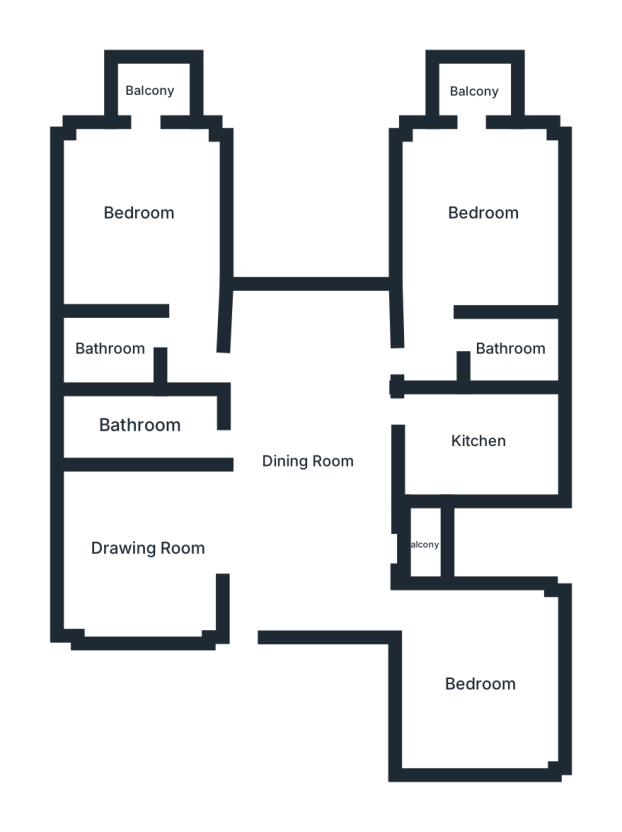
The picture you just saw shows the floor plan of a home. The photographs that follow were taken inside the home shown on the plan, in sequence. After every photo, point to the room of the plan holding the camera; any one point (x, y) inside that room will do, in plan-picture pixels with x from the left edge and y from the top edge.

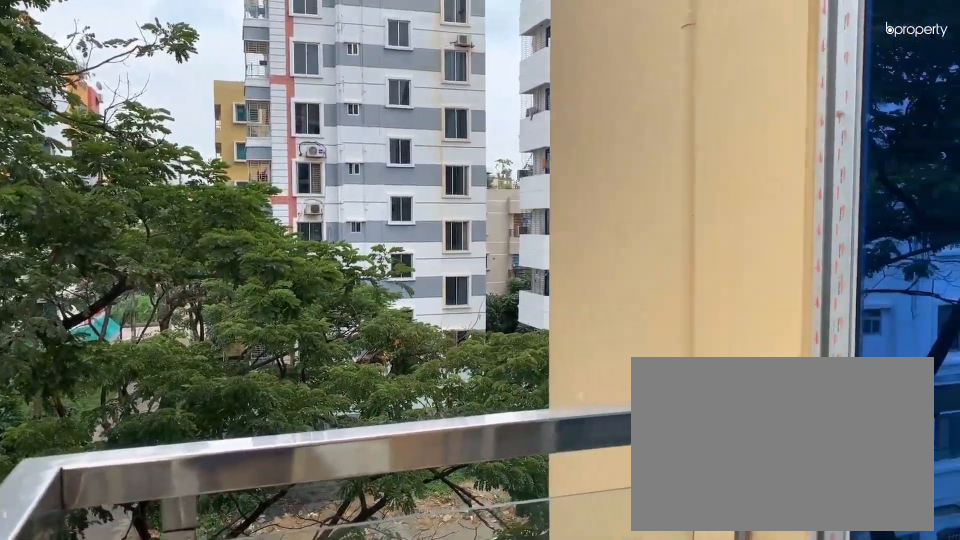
(474, 89)
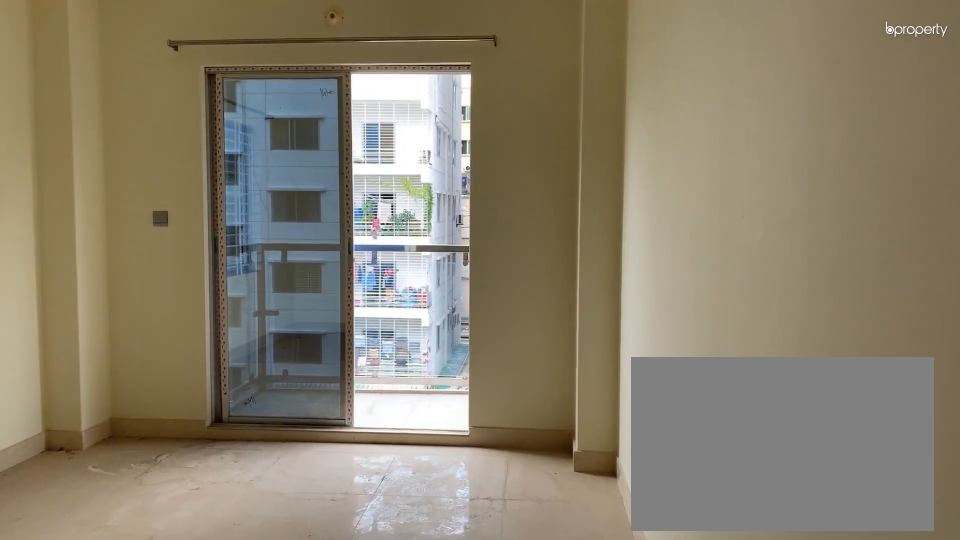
(141, 213)
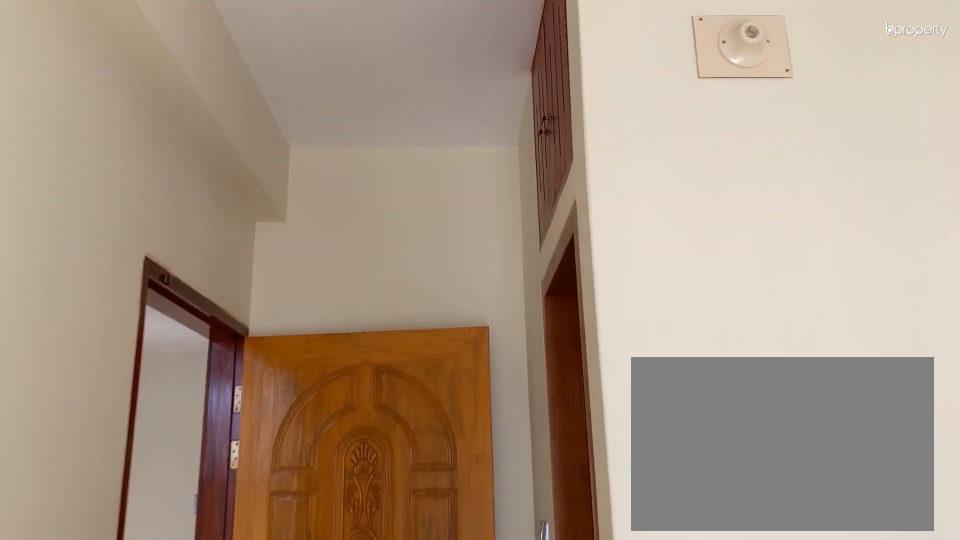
(141, 213)
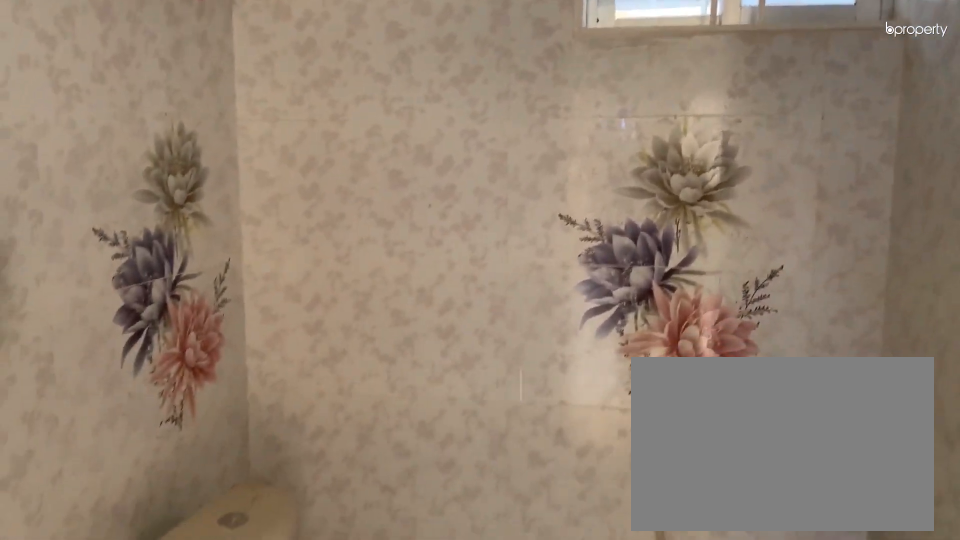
(110, 343)
